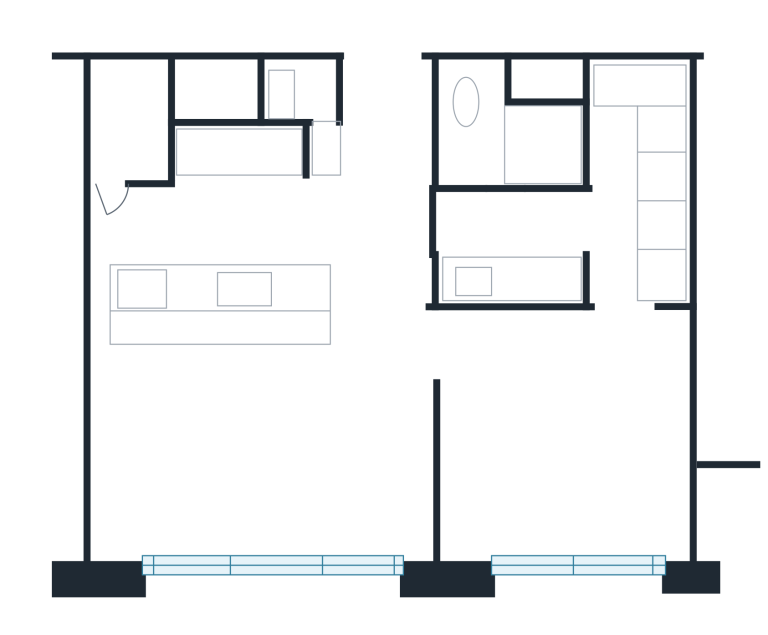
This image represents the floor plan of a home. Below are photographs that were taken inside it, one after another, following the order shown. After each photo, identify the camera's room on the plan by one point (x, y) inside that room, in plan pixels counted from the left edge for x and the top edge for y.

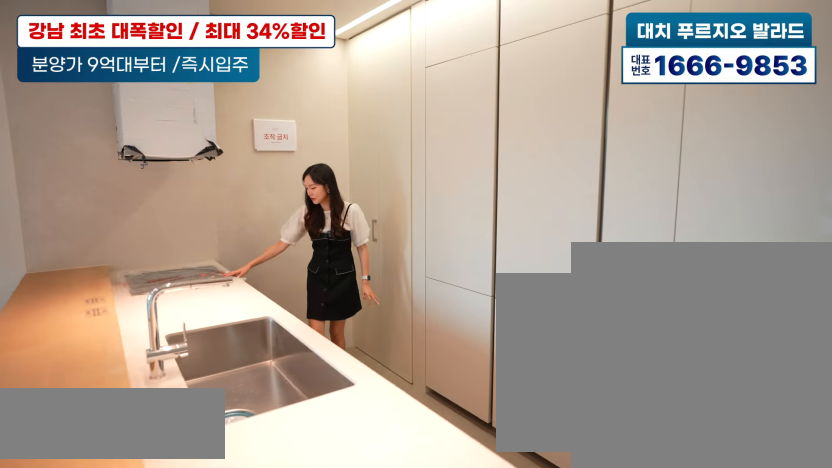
(228, 210)
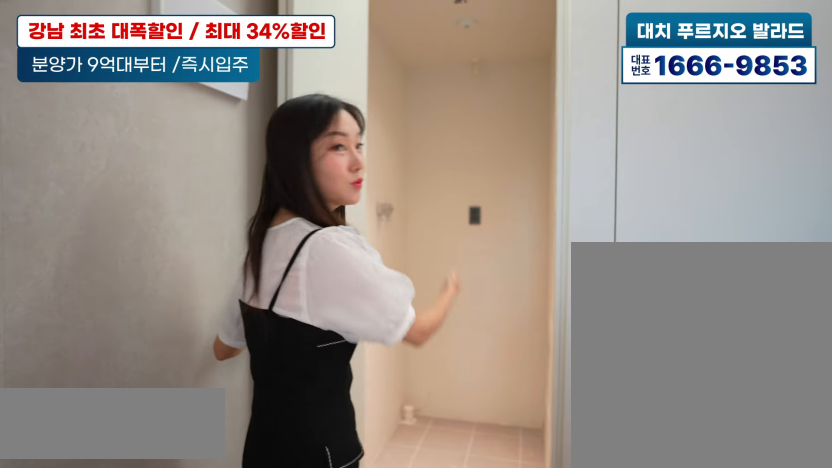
(227, 211)
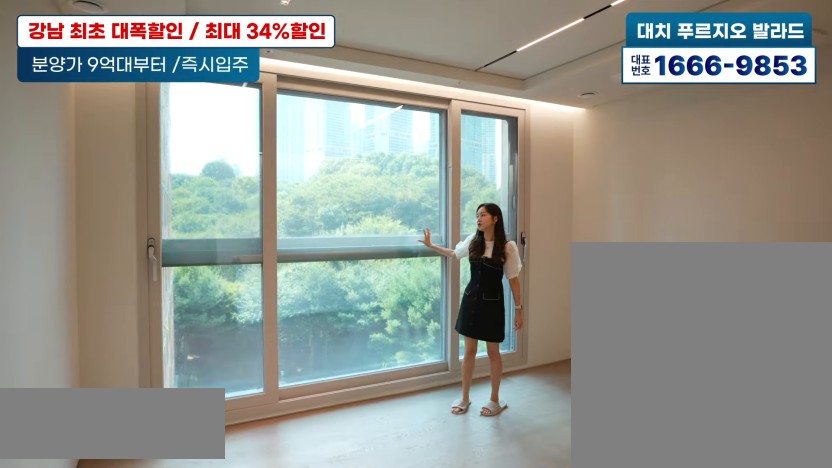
(251, 454)
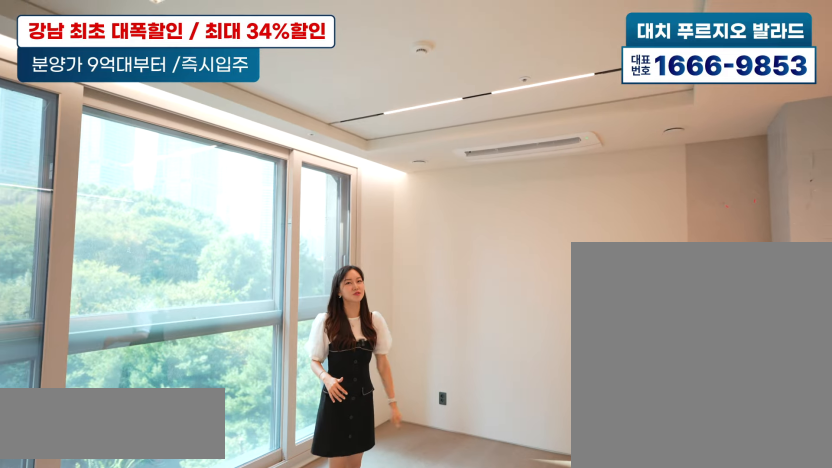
(252, 455)
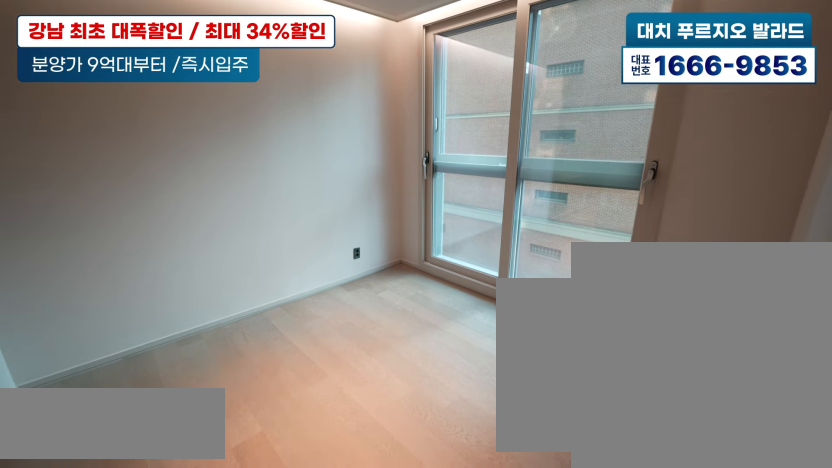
(568, 448)
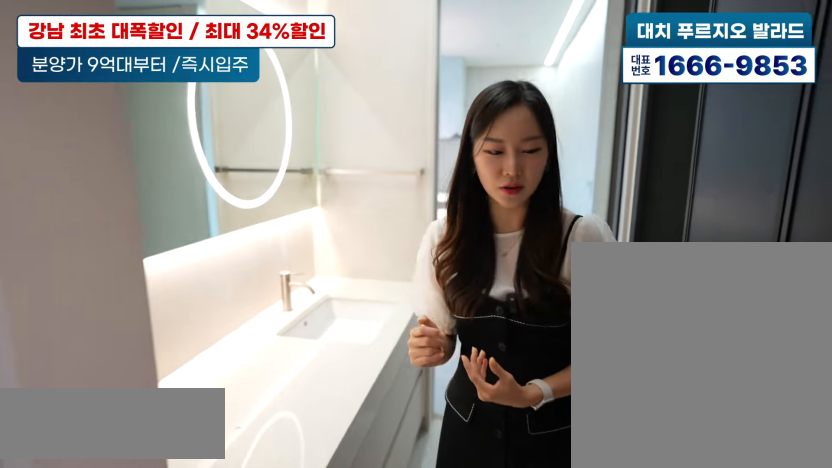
(581, 197)
